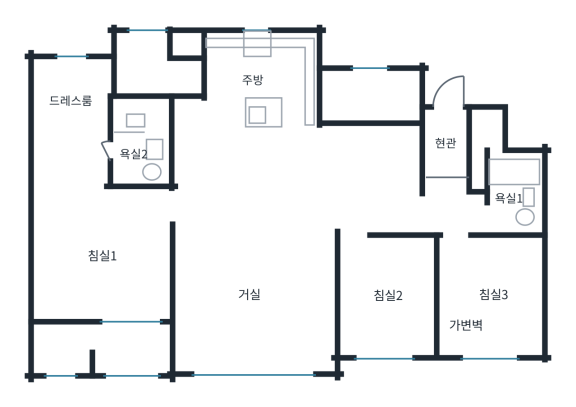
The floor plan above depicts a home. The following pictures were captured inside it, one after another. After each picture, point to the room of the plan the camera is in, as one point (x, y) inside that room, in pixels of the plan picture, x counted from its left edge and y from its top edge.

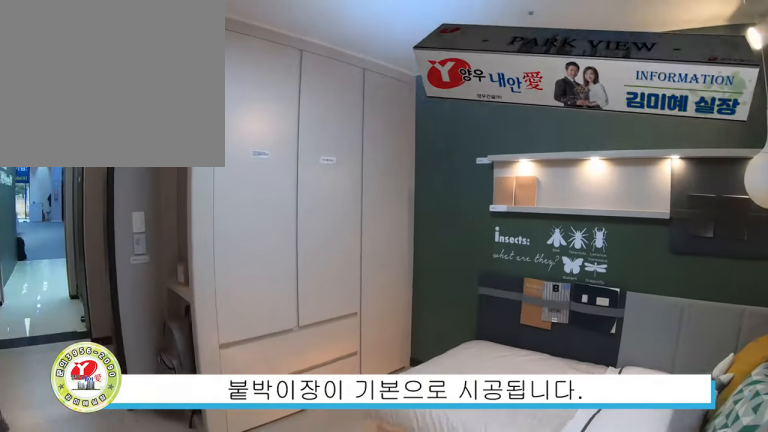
(490, 303)
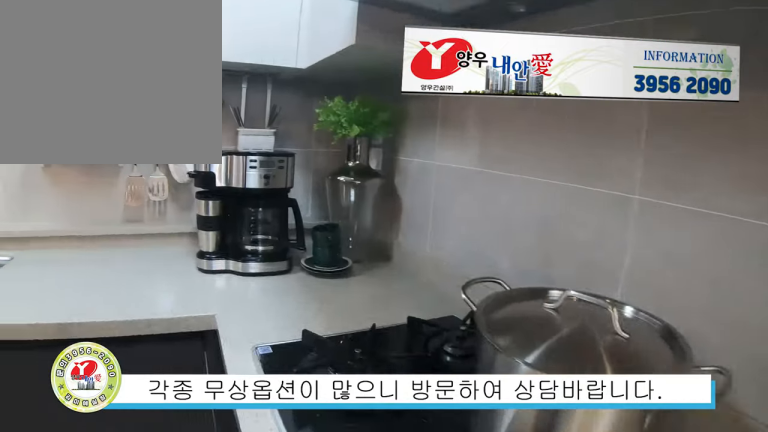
(264, 81)
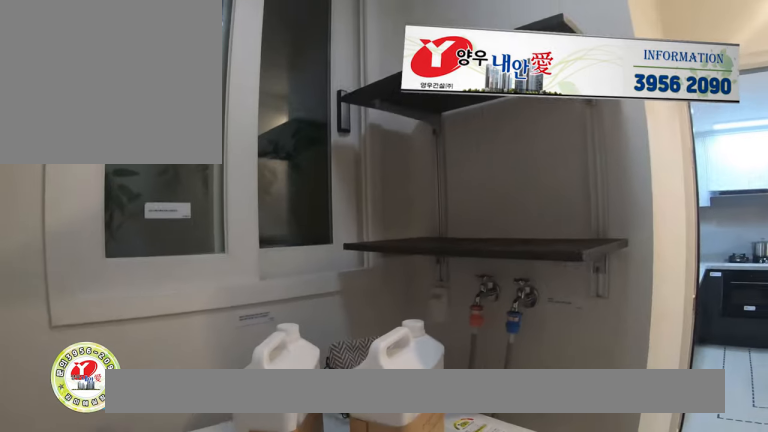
(170, 72)
